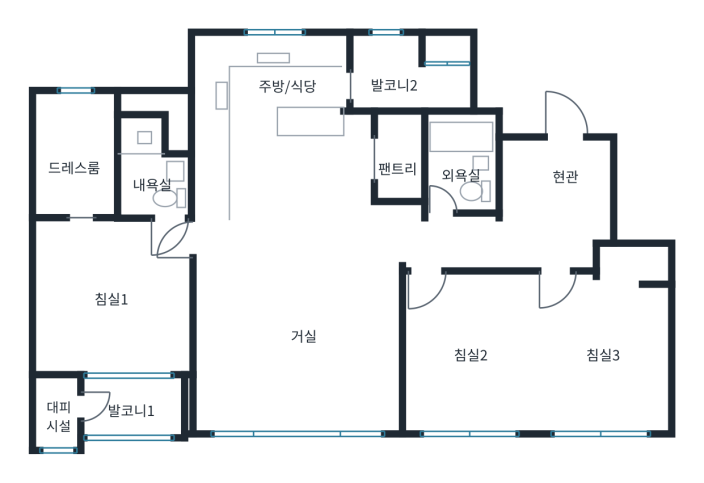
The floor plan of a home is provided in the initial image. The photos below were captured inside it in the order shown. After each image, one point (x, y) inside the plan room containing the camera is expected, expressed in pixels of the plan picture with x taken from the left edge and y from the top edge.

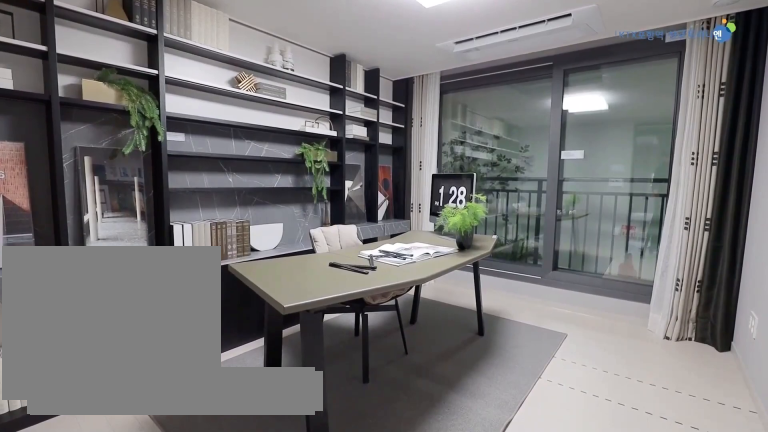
(472, 350)
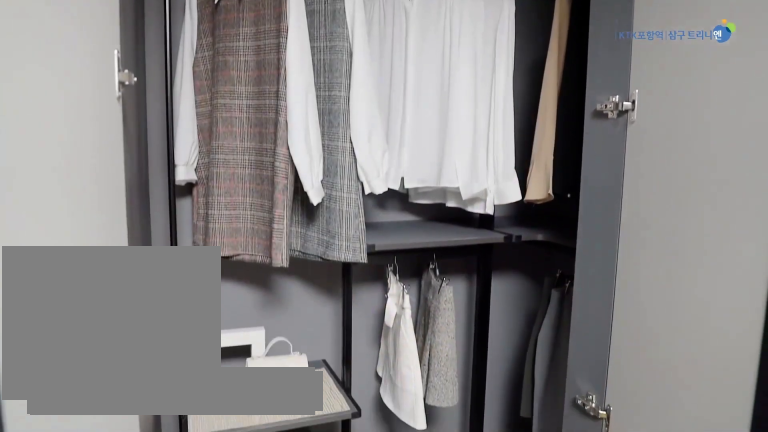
(604, 343)
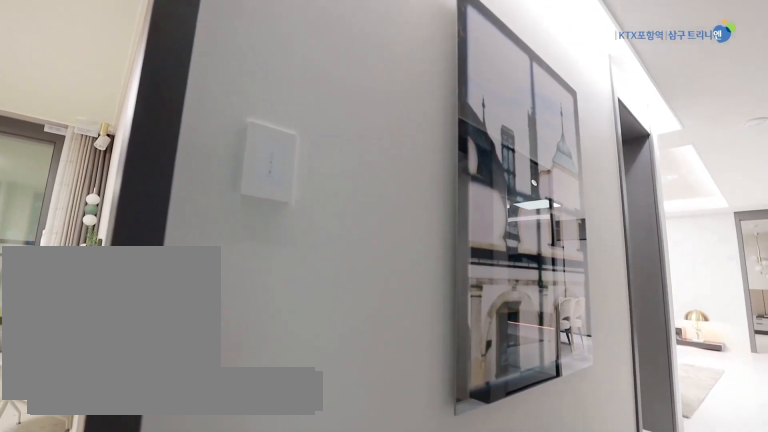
(492, 242)
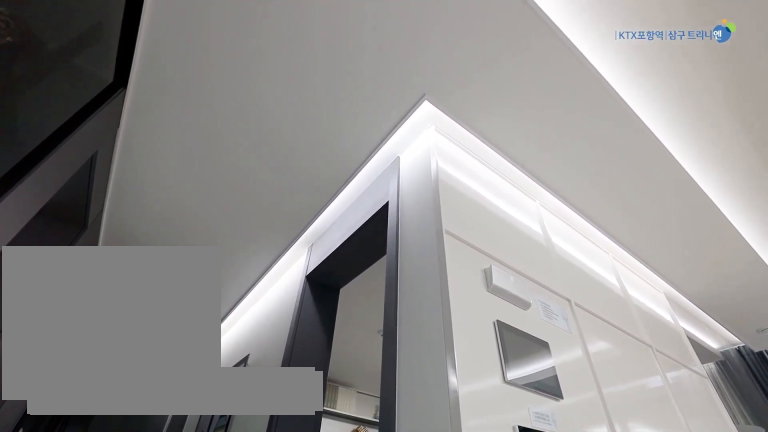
(493, 243)
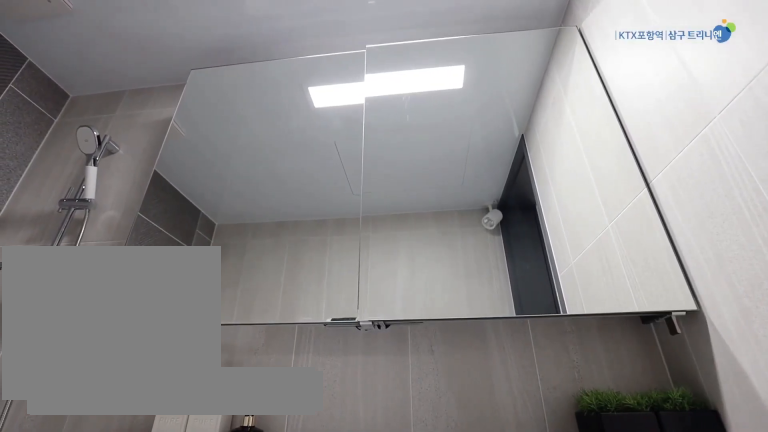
(459, 167)
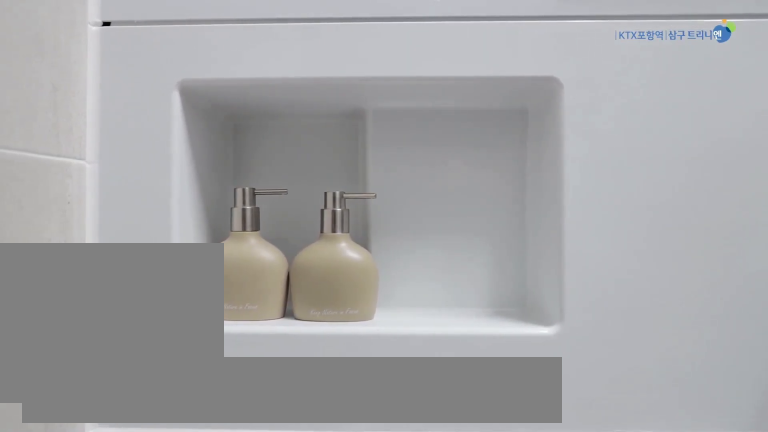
(460, 167)
